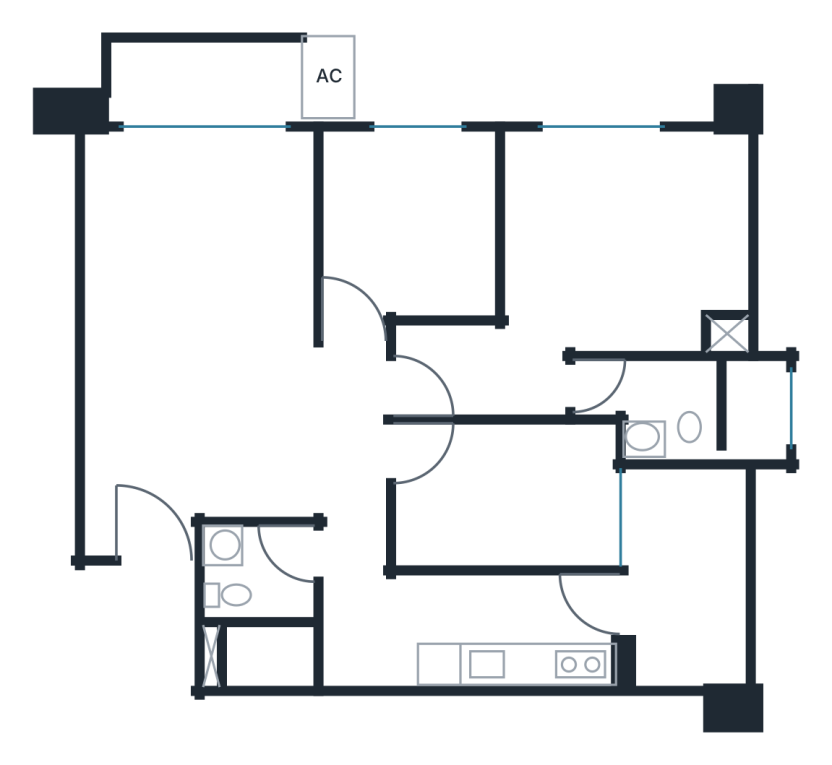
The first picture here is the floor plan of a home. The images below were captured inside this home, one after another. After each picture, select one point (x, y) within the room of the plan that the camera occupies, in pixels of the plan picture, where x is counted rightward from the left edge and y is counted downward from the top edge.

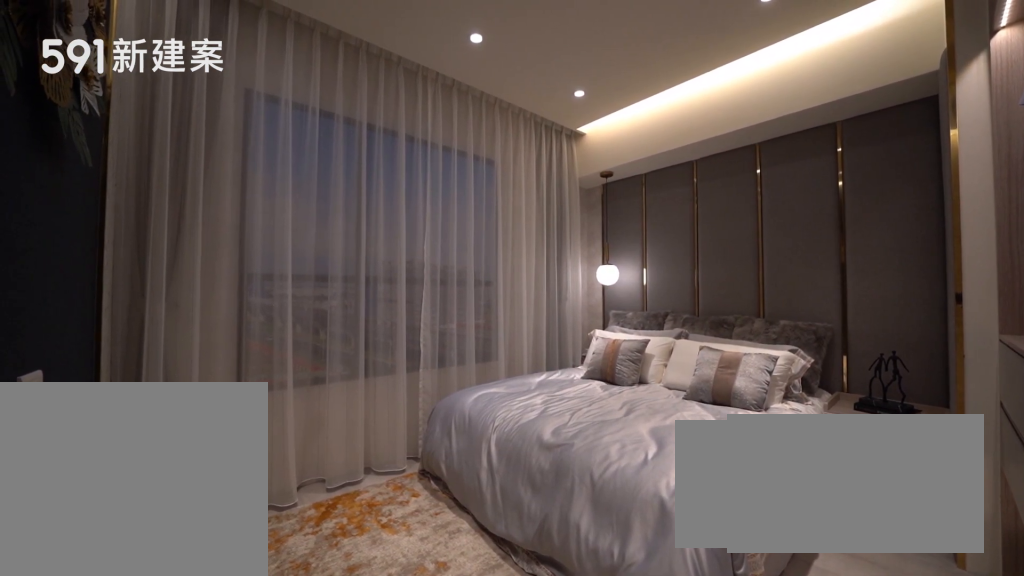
(590, 266)
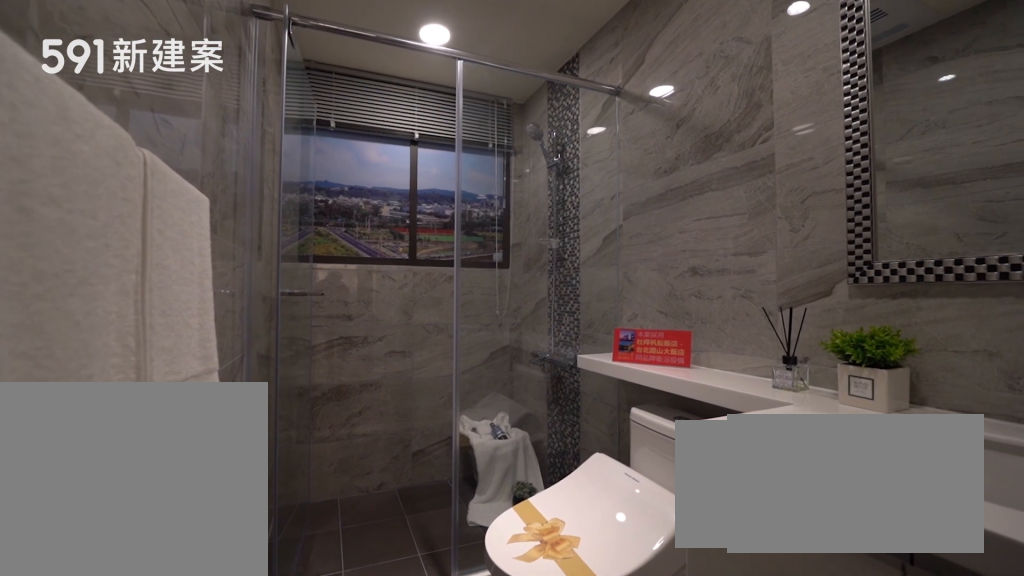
(697, 407)
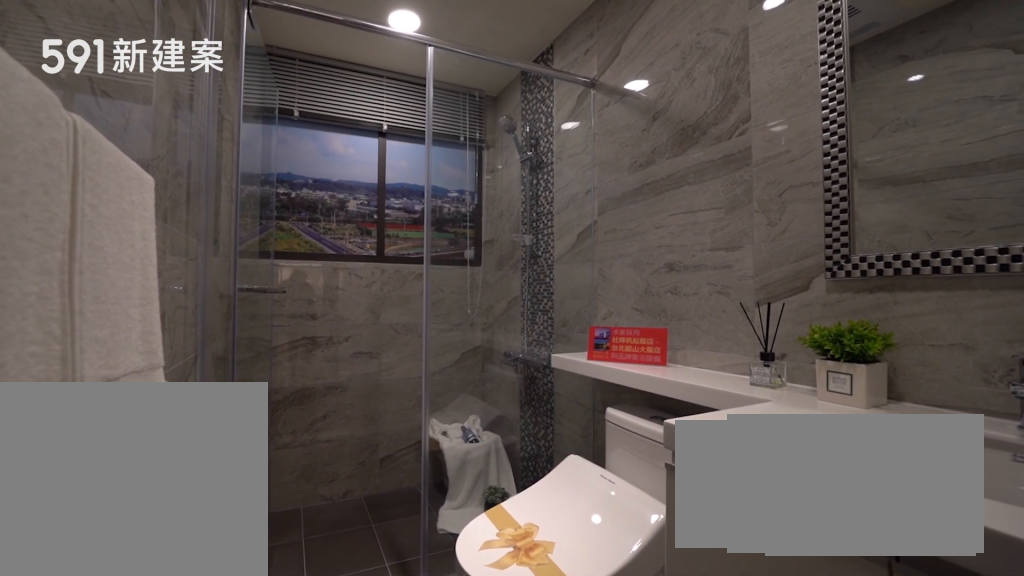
(697, 407)
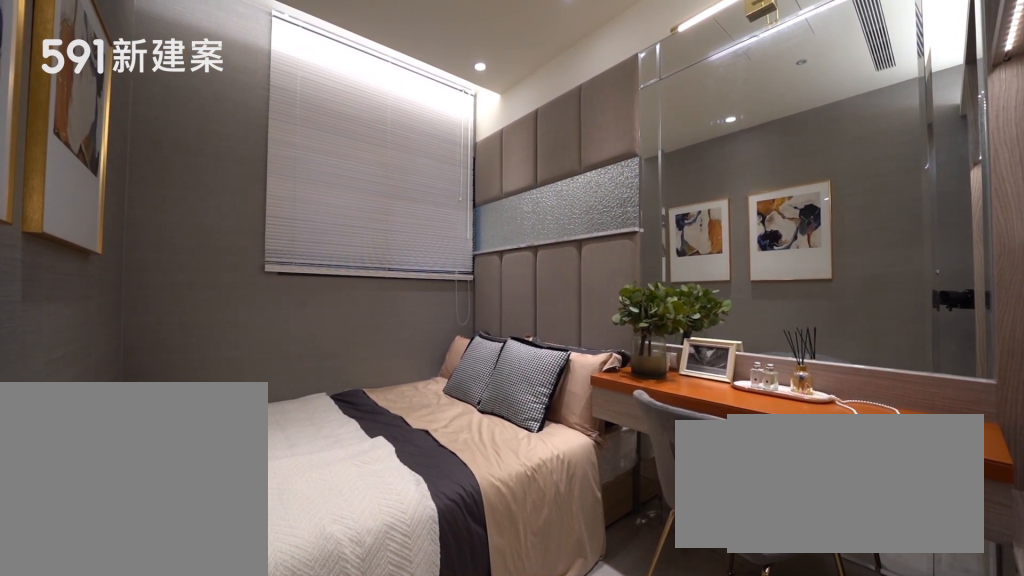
(507, 498)
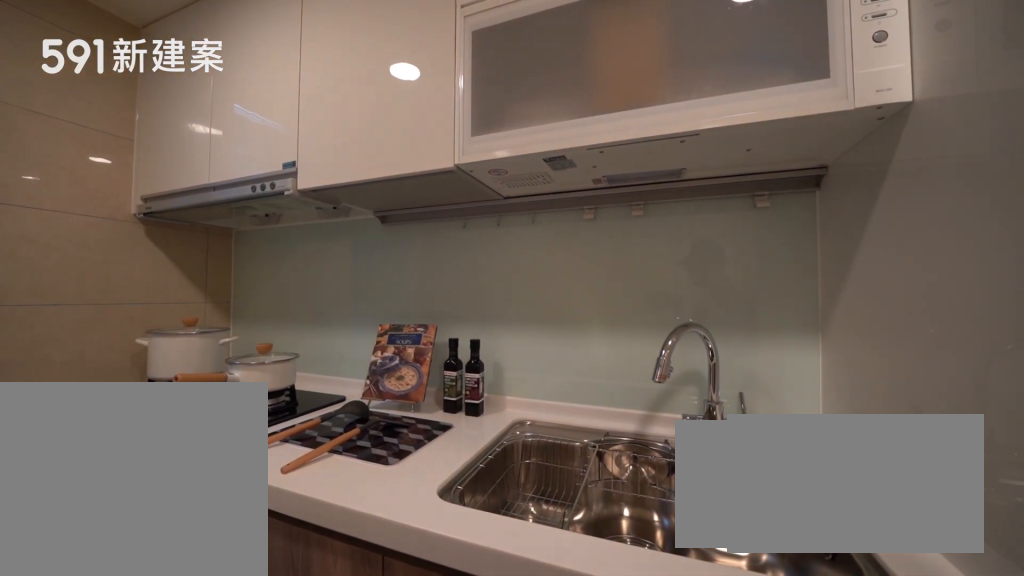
(475, 632)
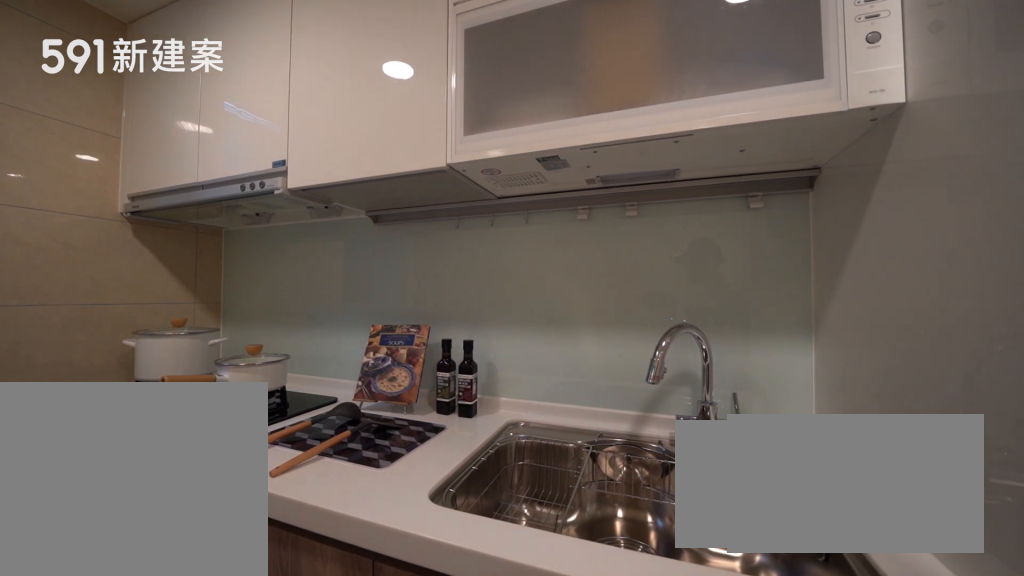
(475, 632)
